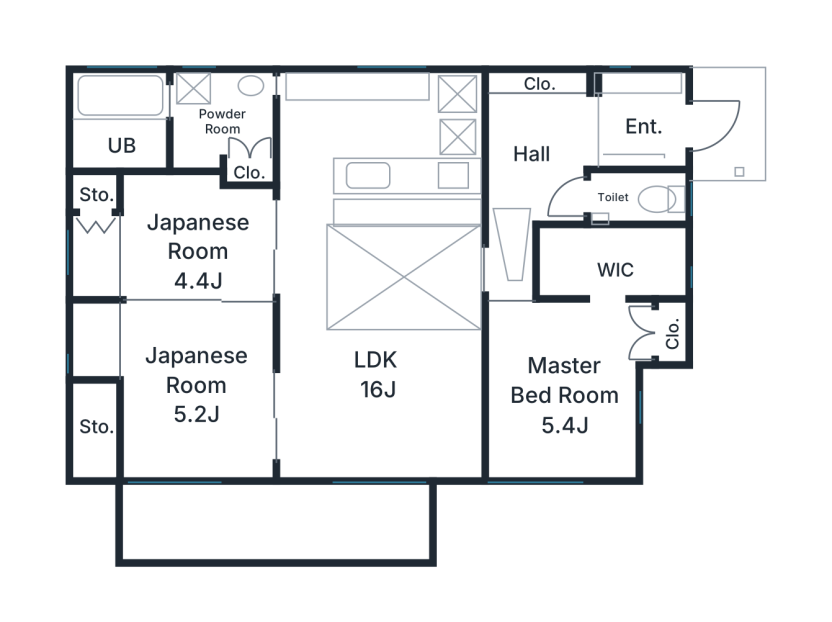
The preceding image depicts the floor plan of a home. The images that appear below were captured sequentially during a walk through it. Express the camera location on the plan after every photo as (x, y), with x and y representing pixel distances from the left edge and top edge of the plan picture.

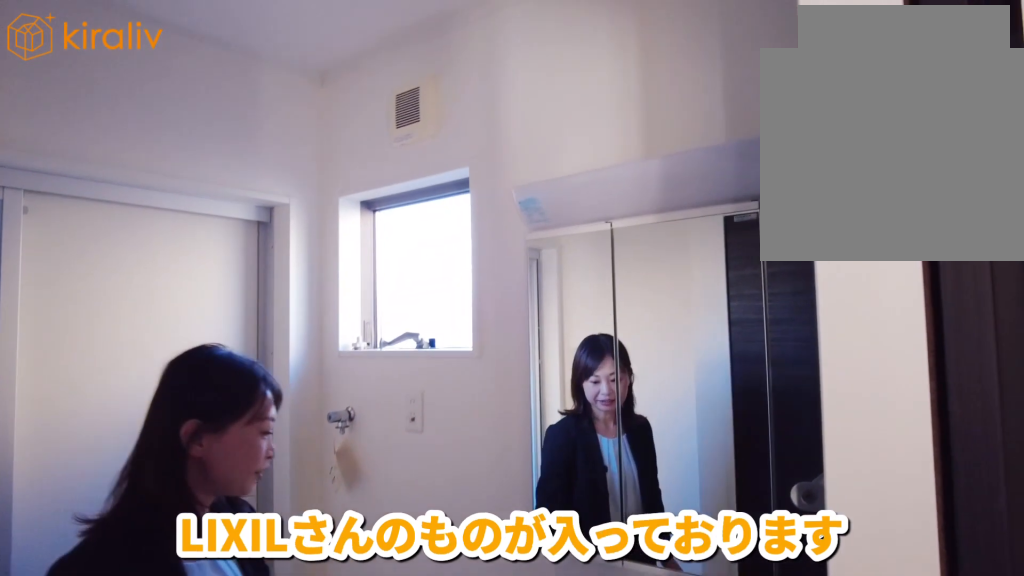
(226, 144)
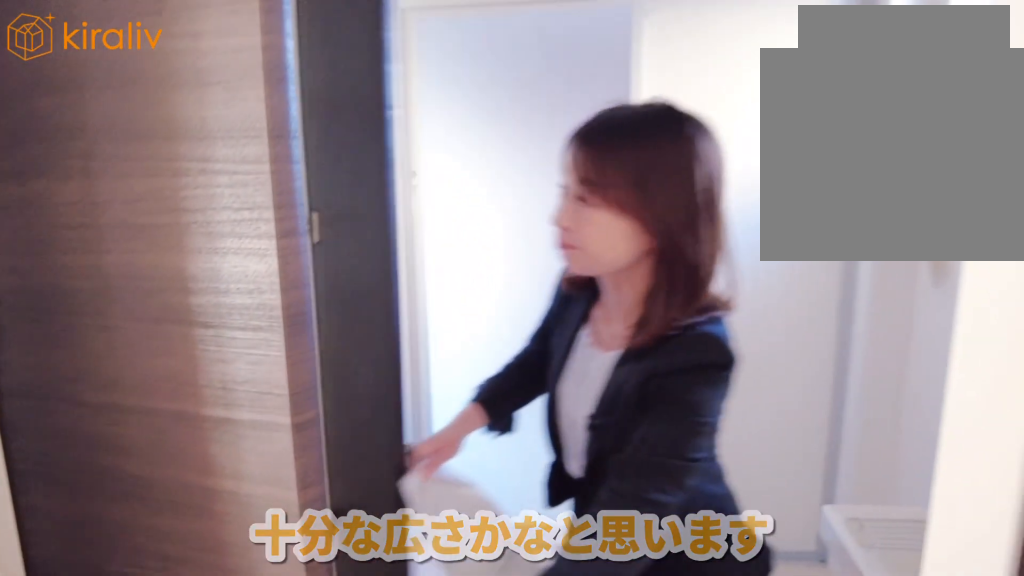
(183, 148)
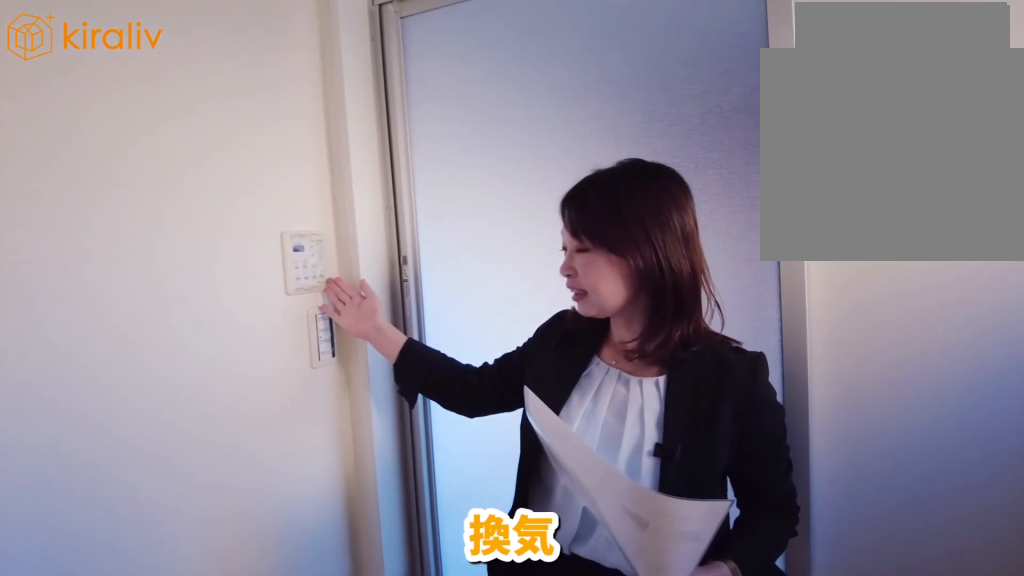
(161, 148)
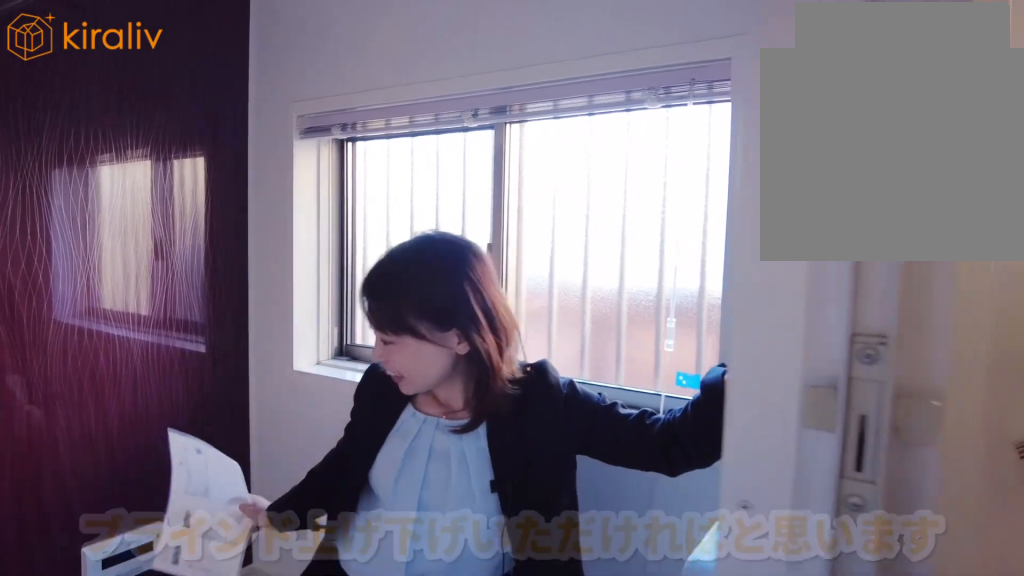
(126, 146)
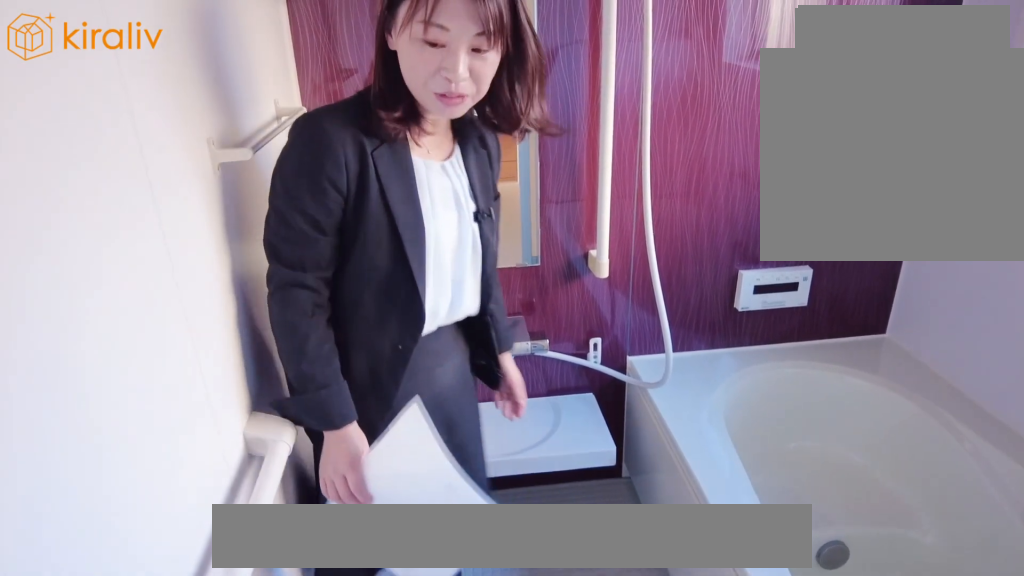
(127, 146)
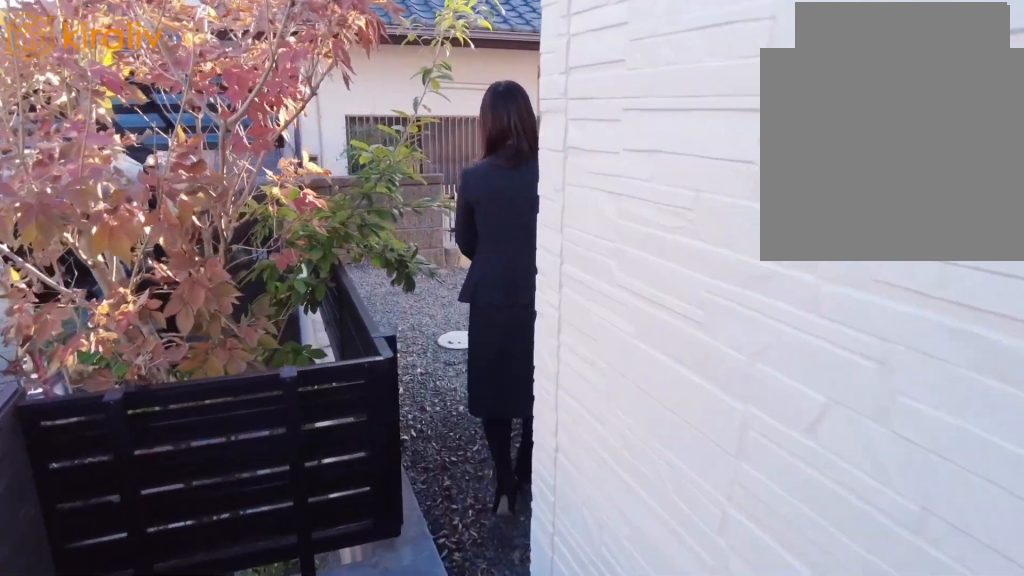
(670, 371)
